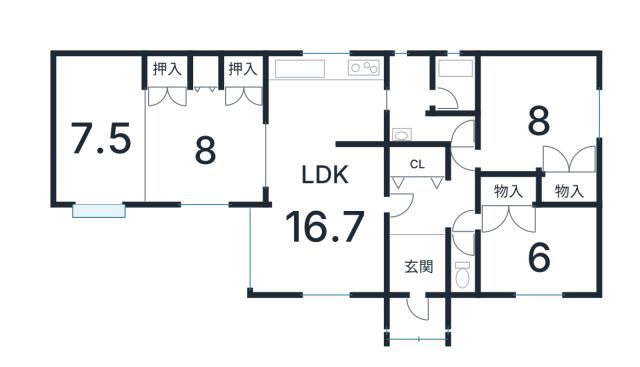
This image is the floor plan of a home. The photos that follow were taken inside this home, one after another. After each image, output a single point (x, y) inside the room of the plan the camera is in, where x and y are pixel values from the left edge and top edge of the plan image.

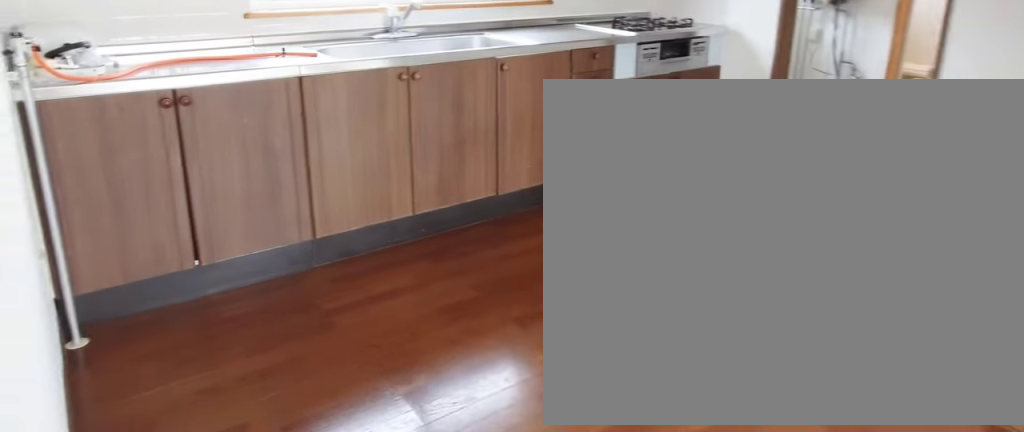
(325, 90)
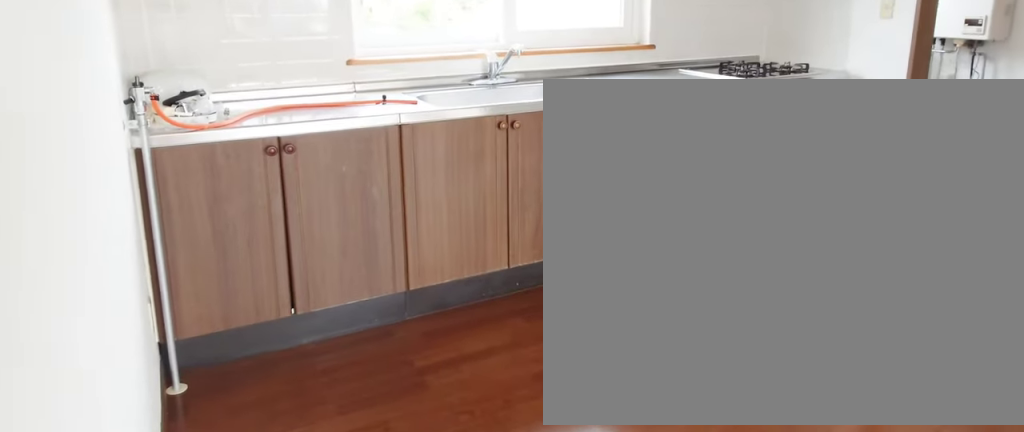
(325, 90)
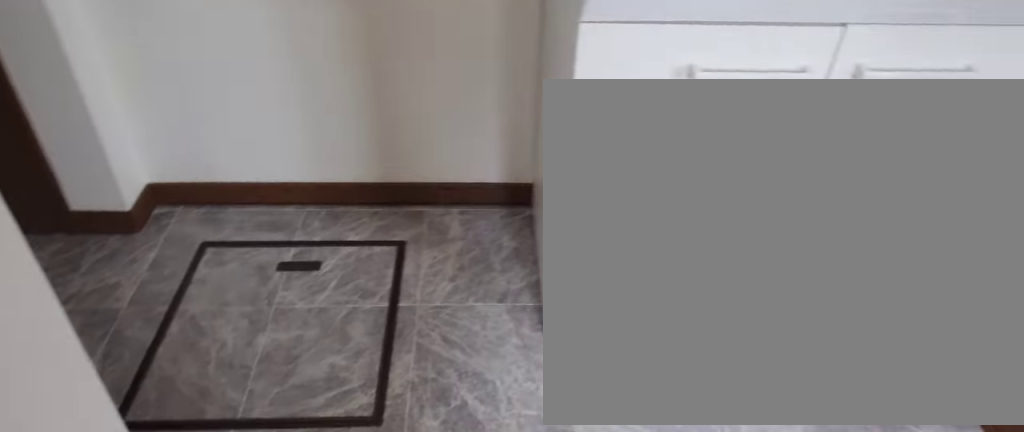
(408, 112)
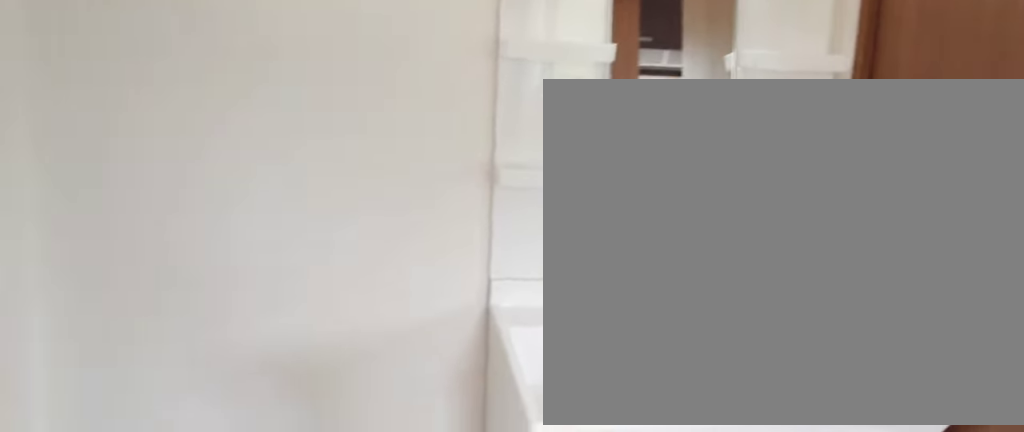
(408, 112)
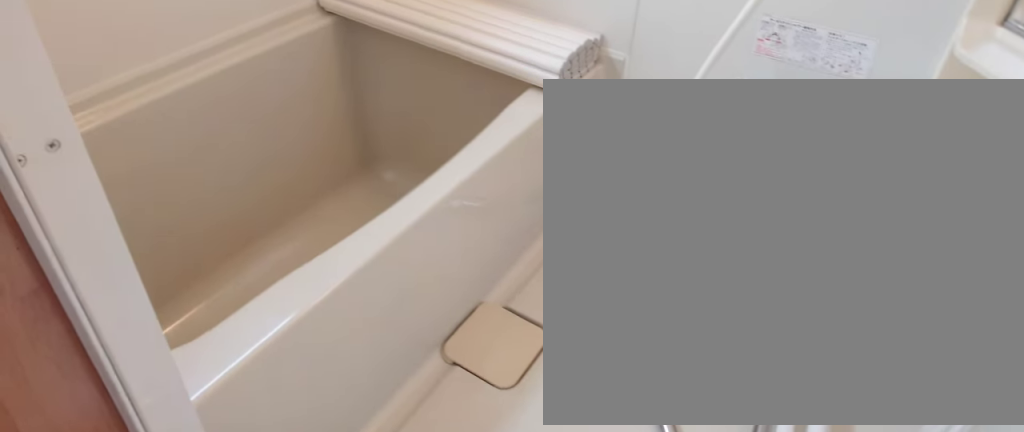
(455, 78)
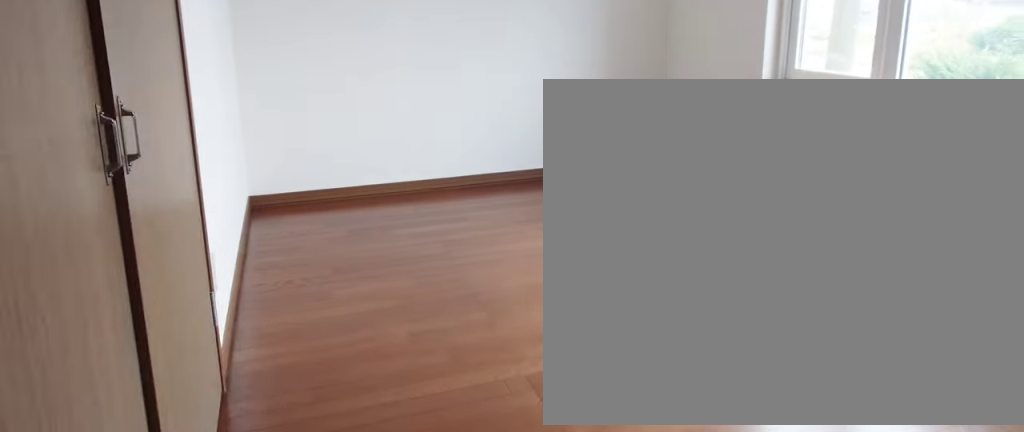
(534, 253)
